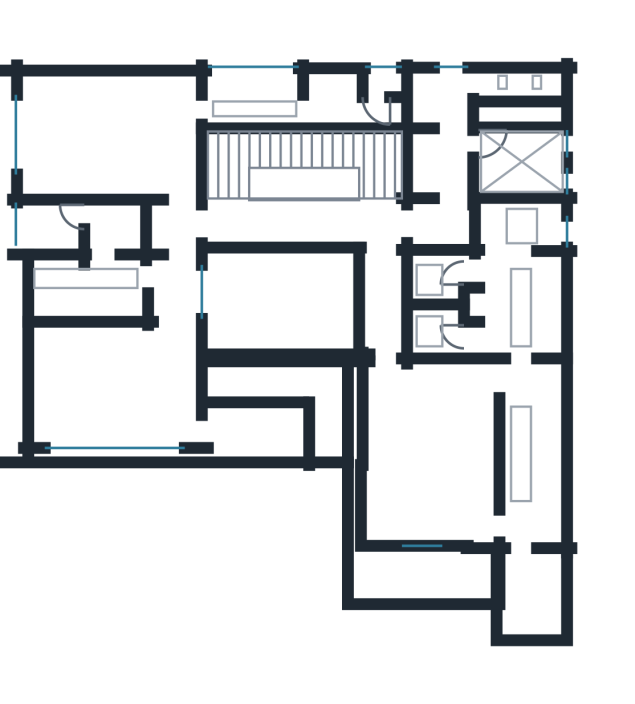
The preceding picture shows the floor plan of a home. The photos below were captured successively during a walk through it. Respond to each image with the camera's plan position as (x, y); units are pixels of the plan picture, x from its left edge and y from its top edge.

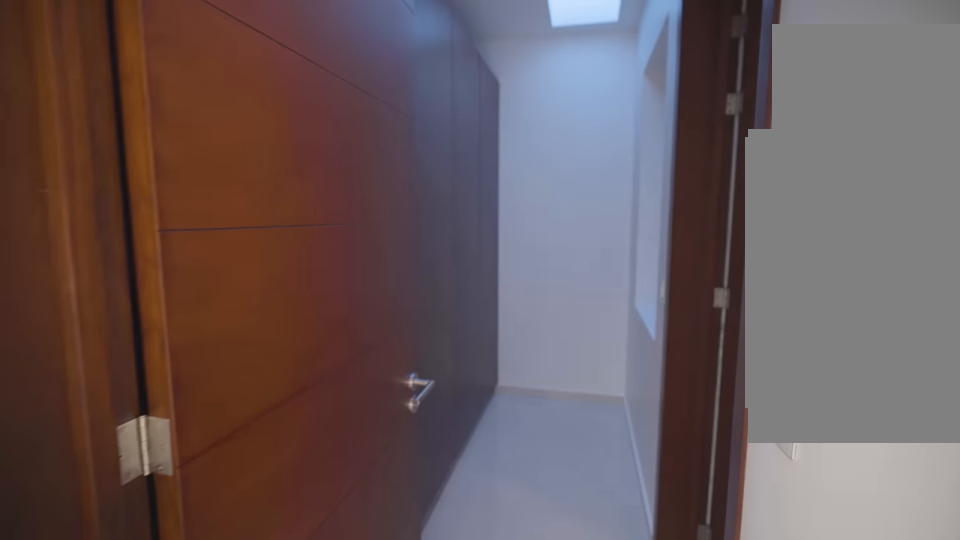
(151, 278)
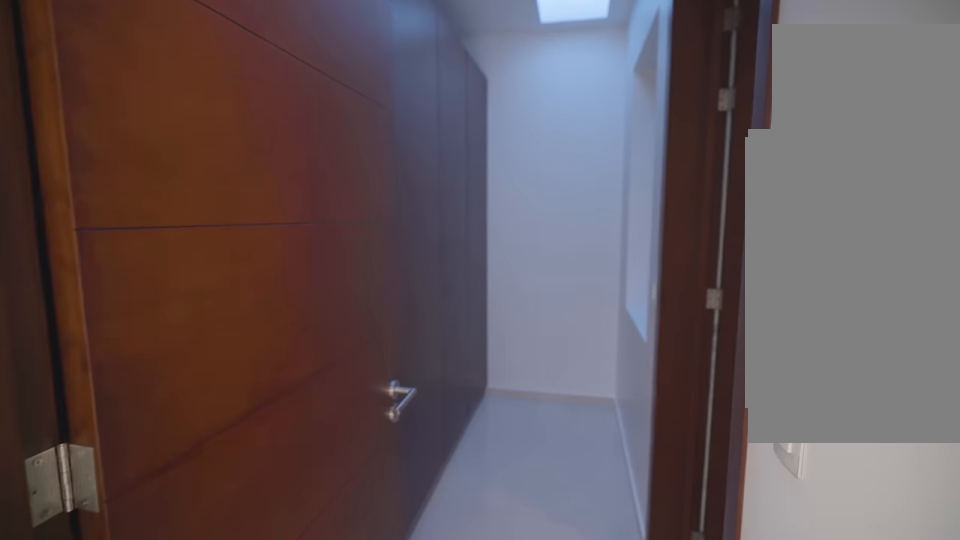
(151, 279)
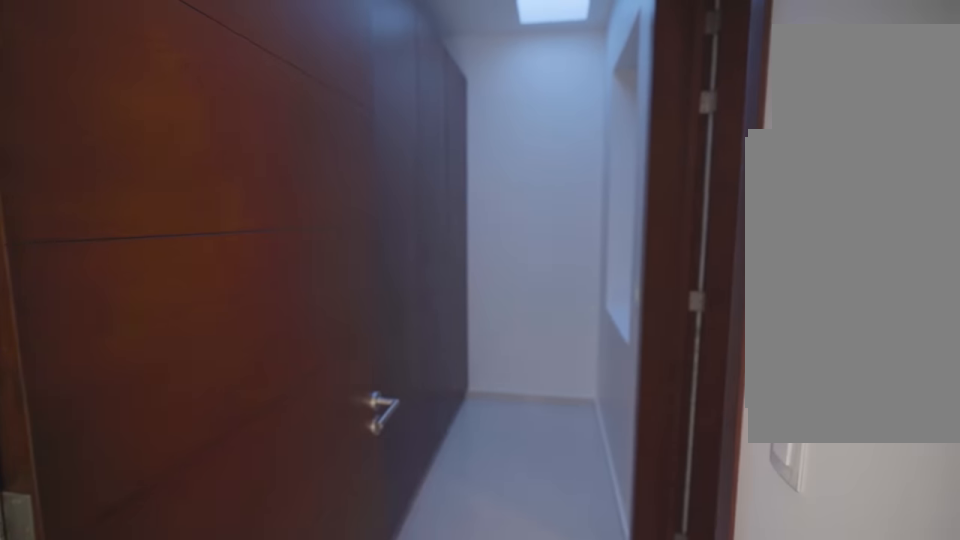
(151, 279)
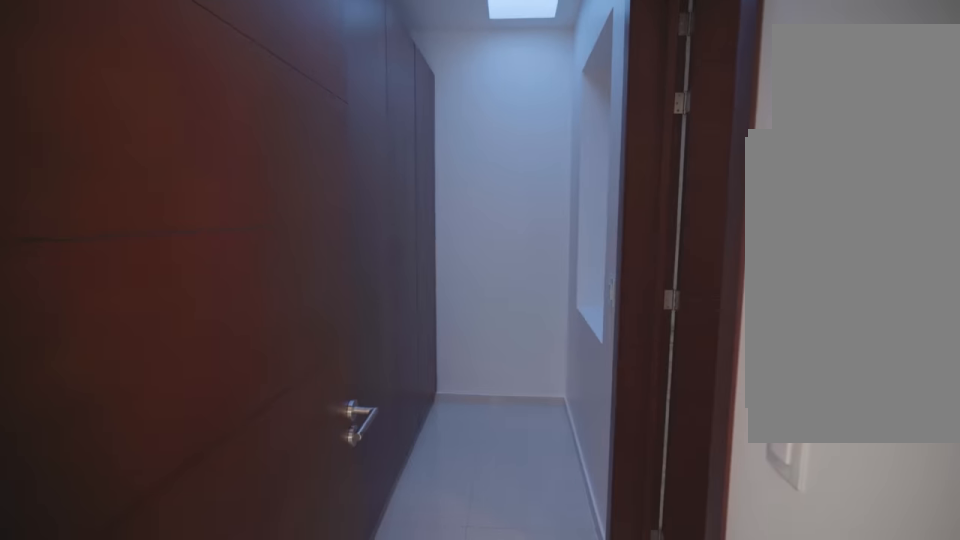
(151, 277)
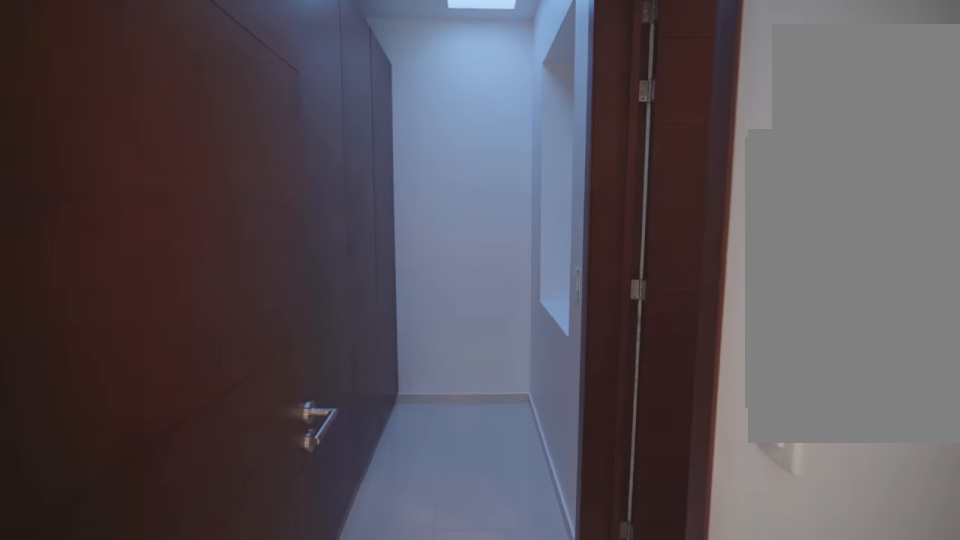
(138, 279)
